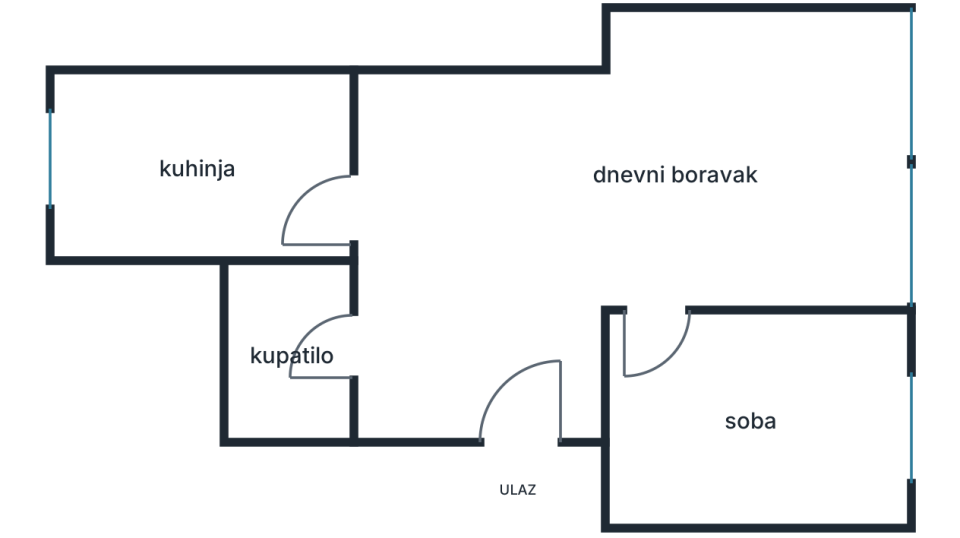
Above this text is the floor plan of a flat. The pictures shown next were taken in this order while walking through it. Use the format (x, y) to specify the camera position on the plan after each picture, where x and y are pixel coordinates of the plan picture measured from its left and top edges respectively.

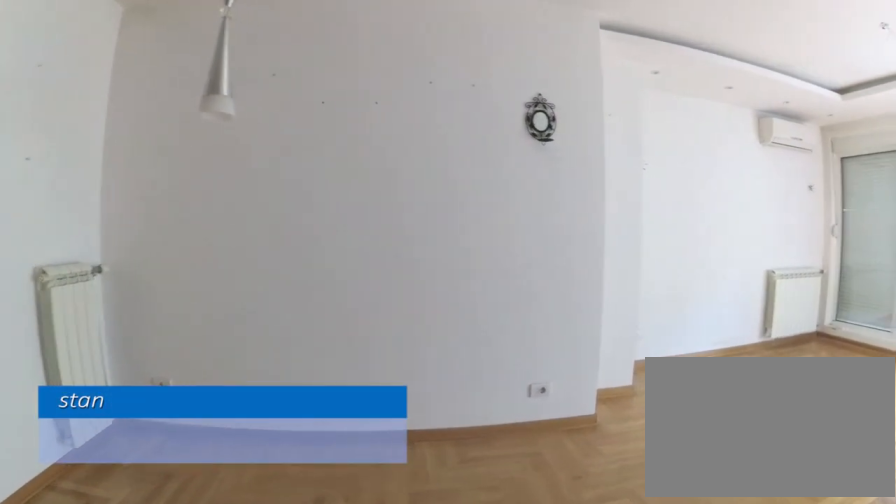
(509, 355)
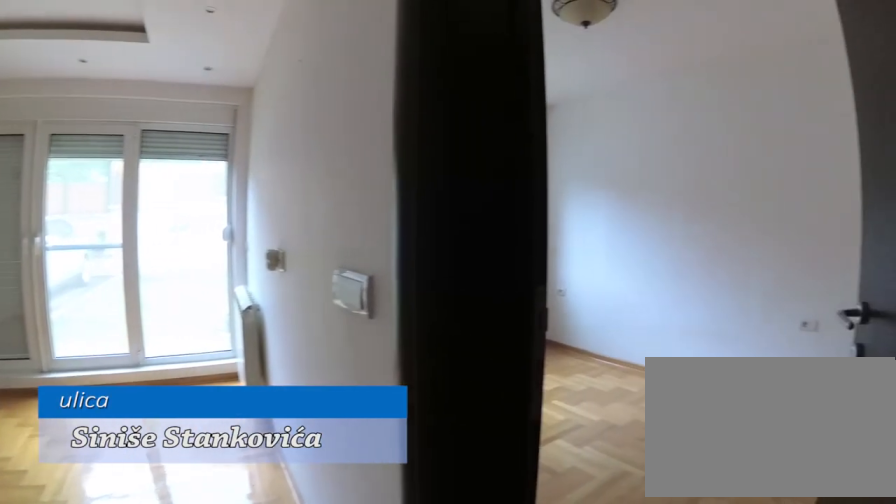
(592, 278)
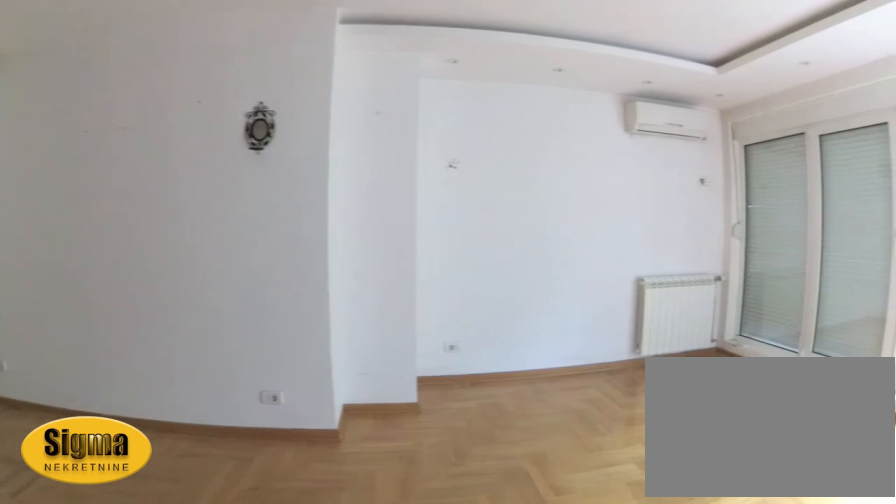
(656, 291)
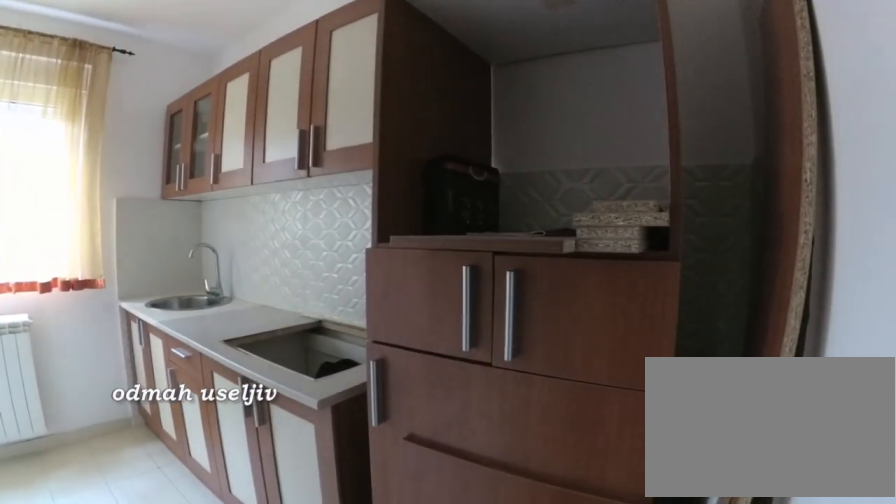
(345, 224)
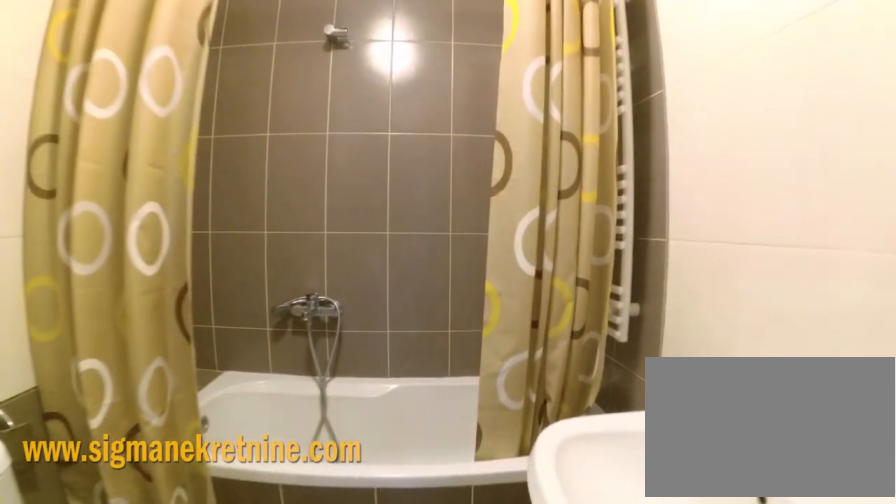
(372, 345)
